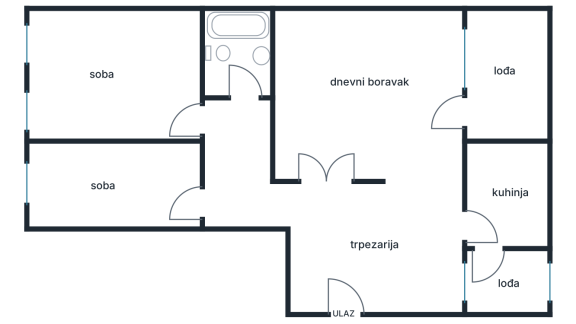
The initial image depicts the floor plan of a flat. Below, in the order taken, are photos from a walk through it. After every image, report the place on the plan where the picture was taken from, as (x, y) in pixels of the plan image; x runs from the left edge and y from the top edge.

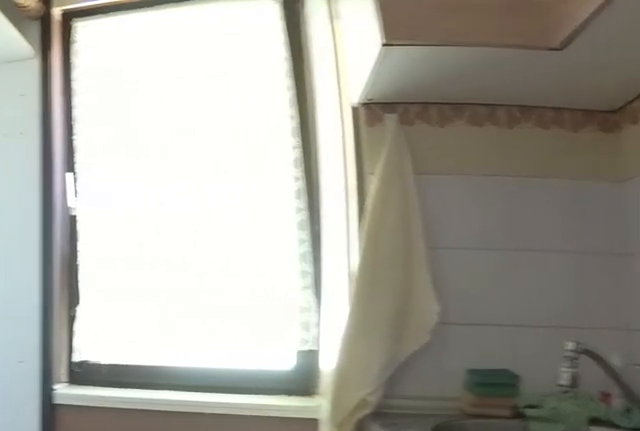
(485, 247)
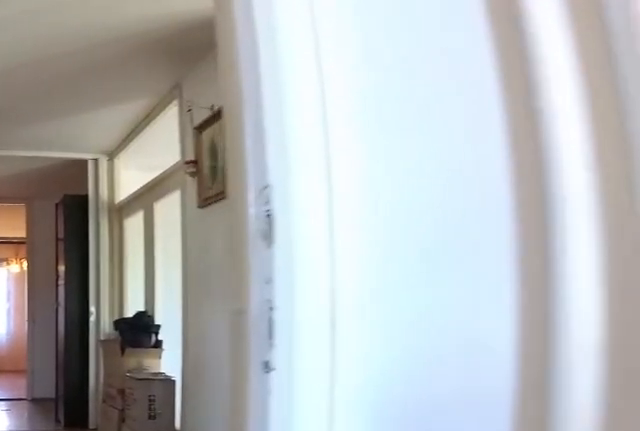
(478, 236)
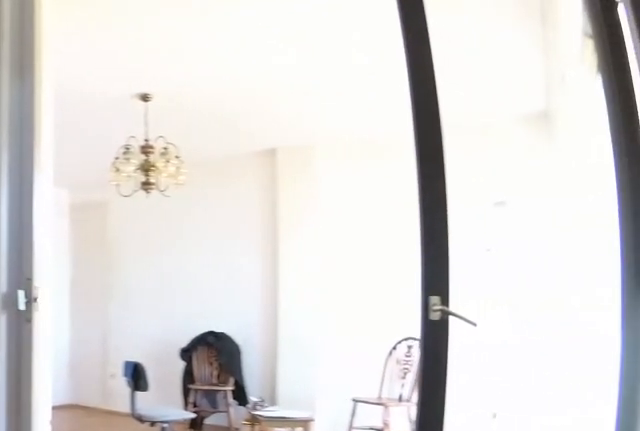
(443, 239)
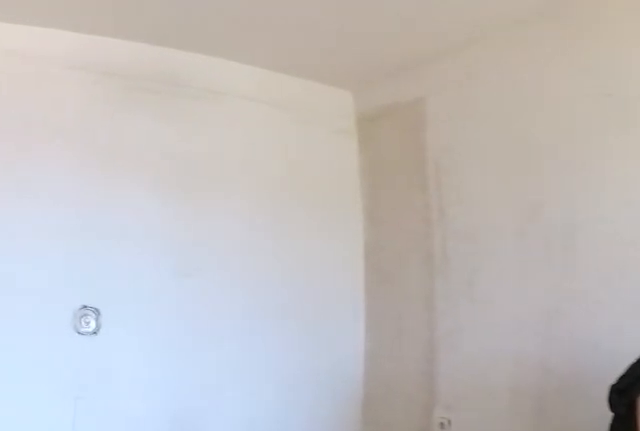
(425, 163)
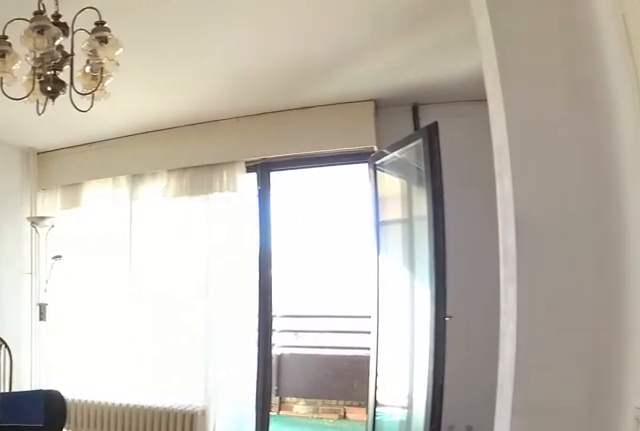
(296, 157)
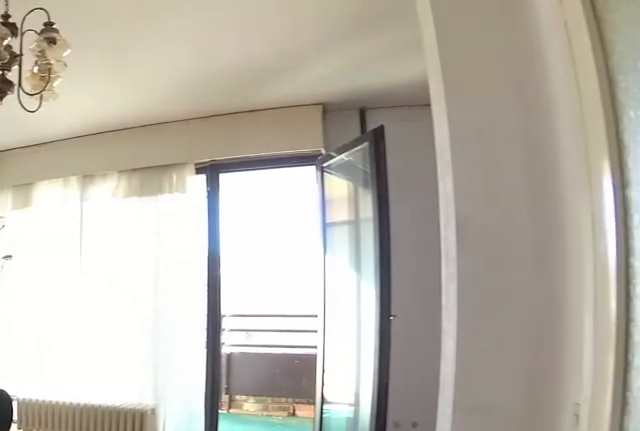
(296, 158)
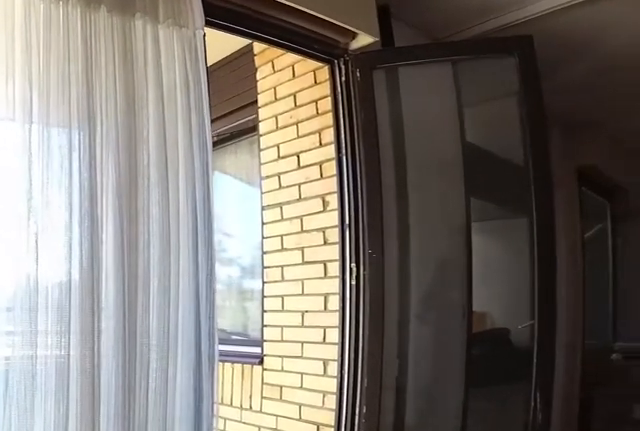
(394, 71)
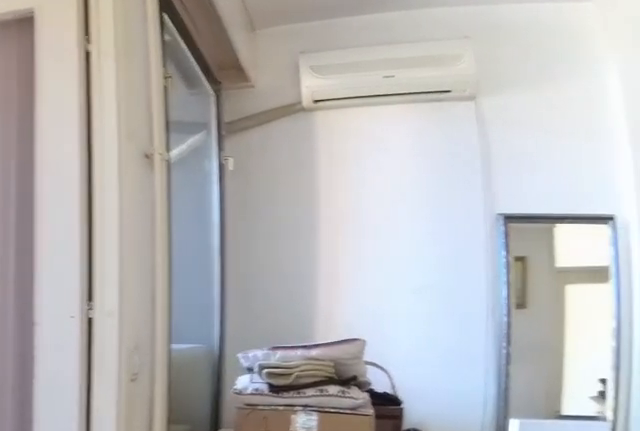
(436, 192)
